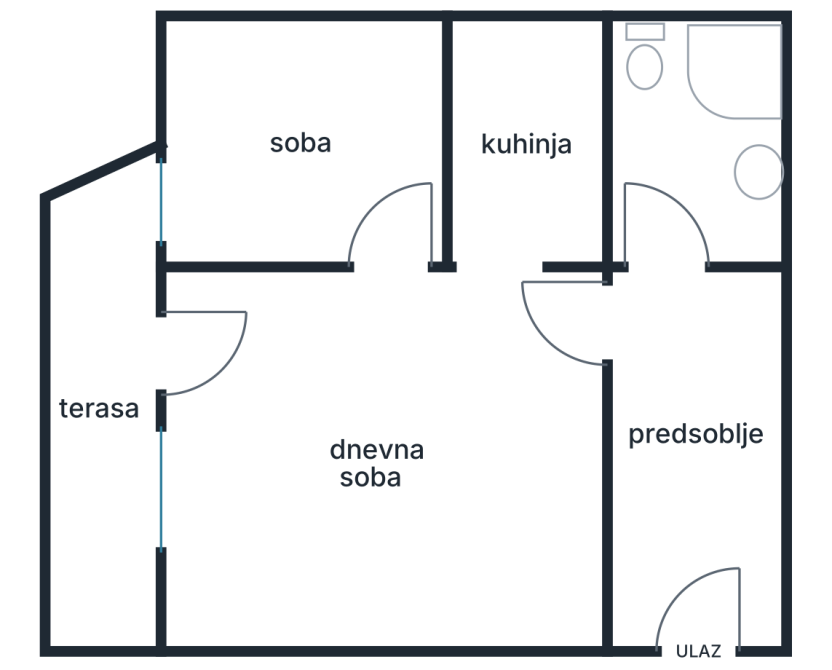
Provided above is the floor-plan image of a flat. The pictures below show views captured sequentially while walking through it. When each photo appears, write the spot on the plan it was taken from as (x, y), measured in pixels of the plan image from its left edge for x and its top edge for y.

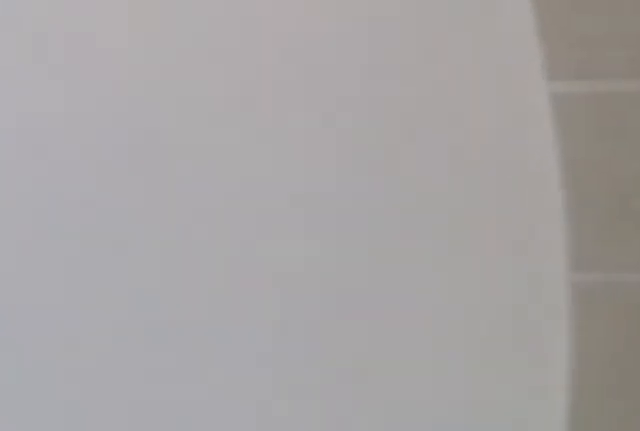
(519, 104)
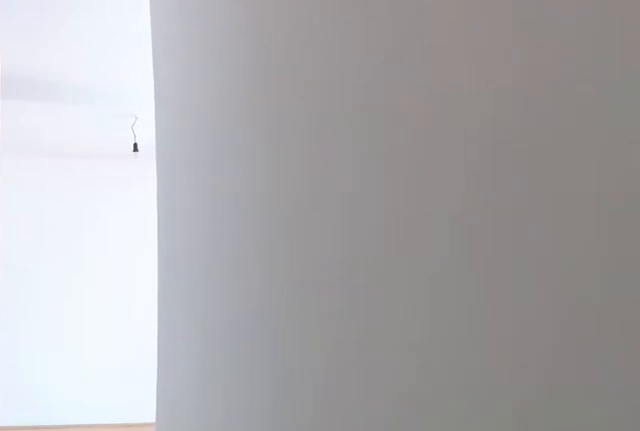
(513, 57)
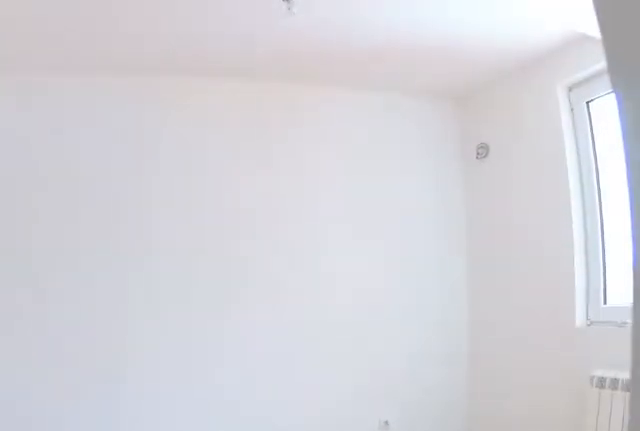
(517, 238)
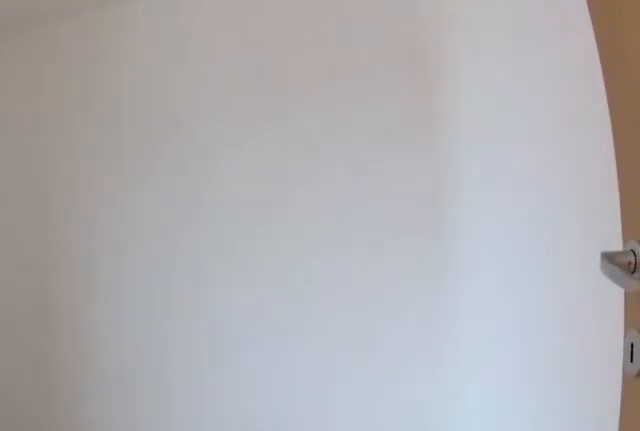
(417, 292)
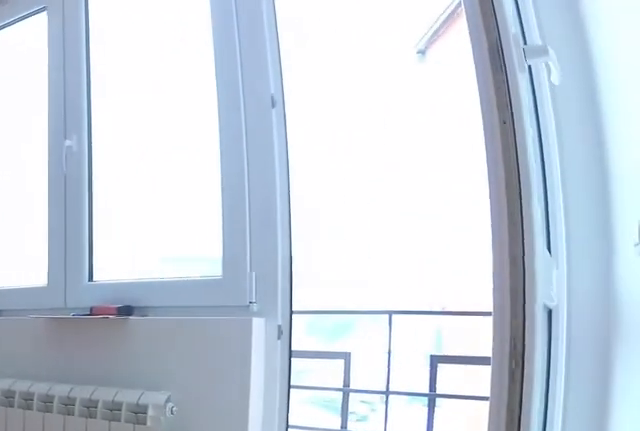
(333, 307)
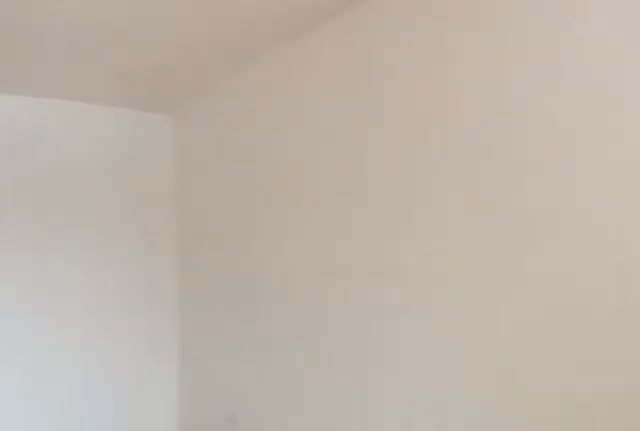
(167, 330)
